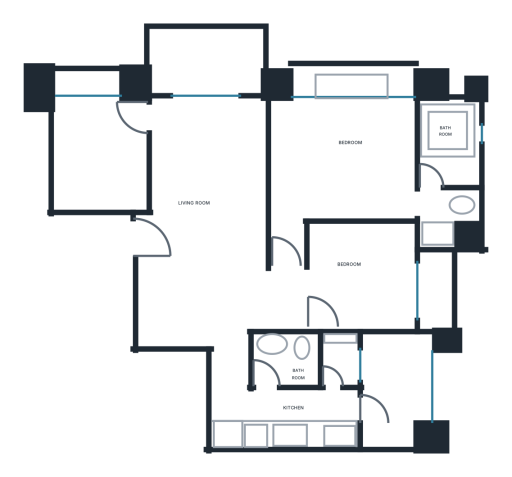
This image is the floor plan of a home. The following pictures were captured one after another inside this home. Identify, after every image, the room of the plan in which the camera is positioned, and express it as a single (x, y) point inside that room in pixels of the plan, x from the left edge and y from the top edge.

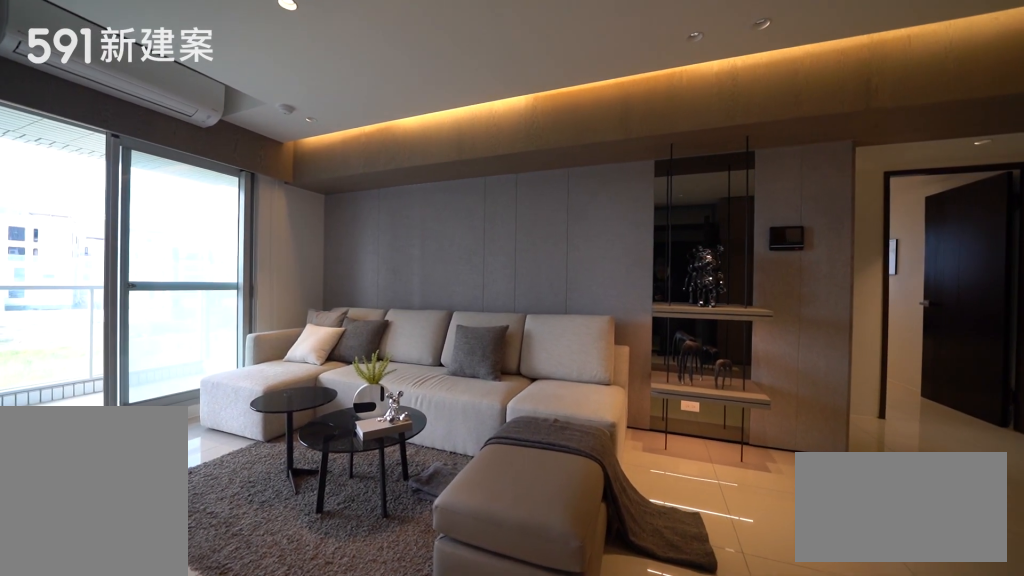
(206, 176)
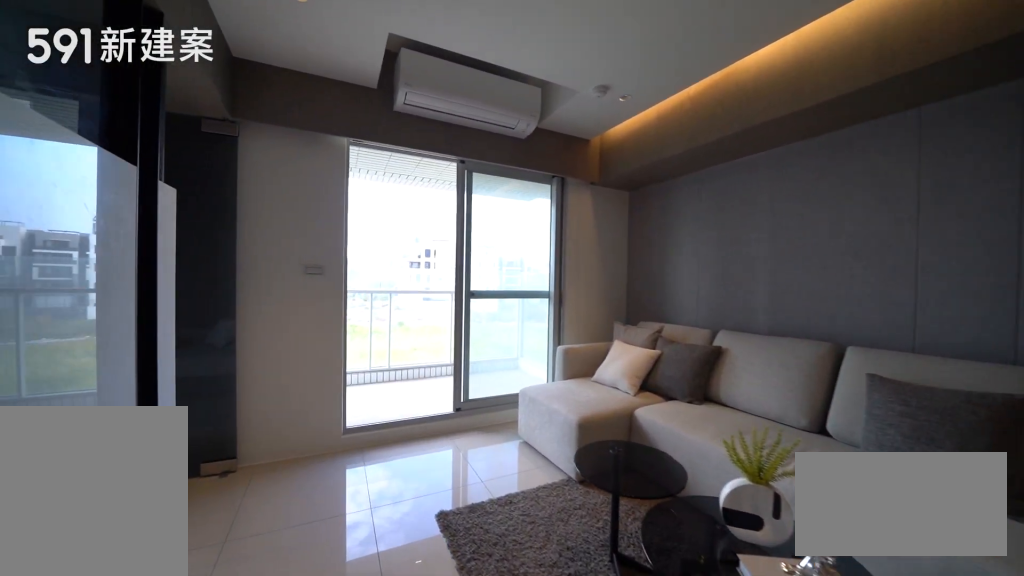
(206, 176)
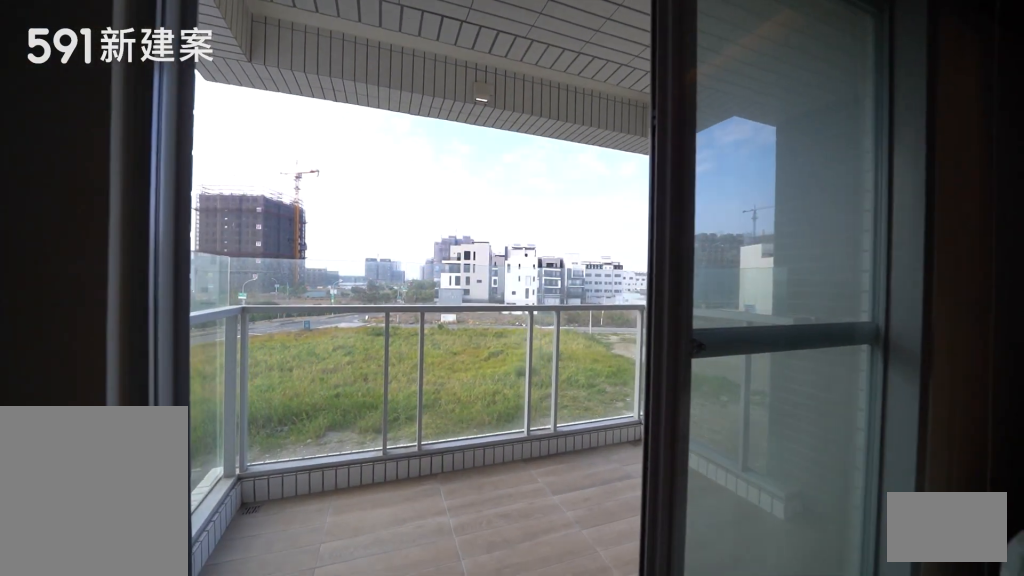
(203, 62)
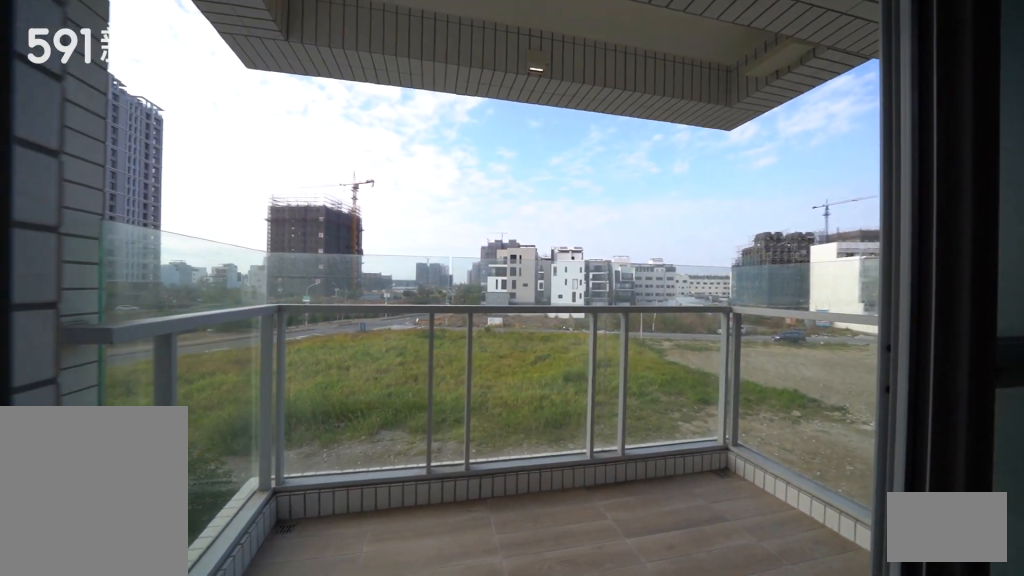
(203, 62)
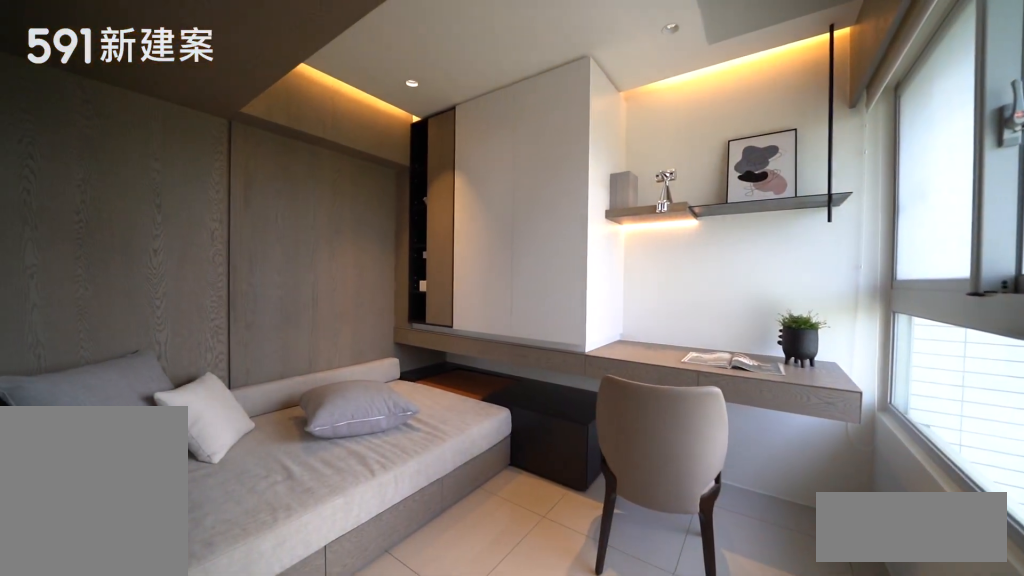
(96, 154)
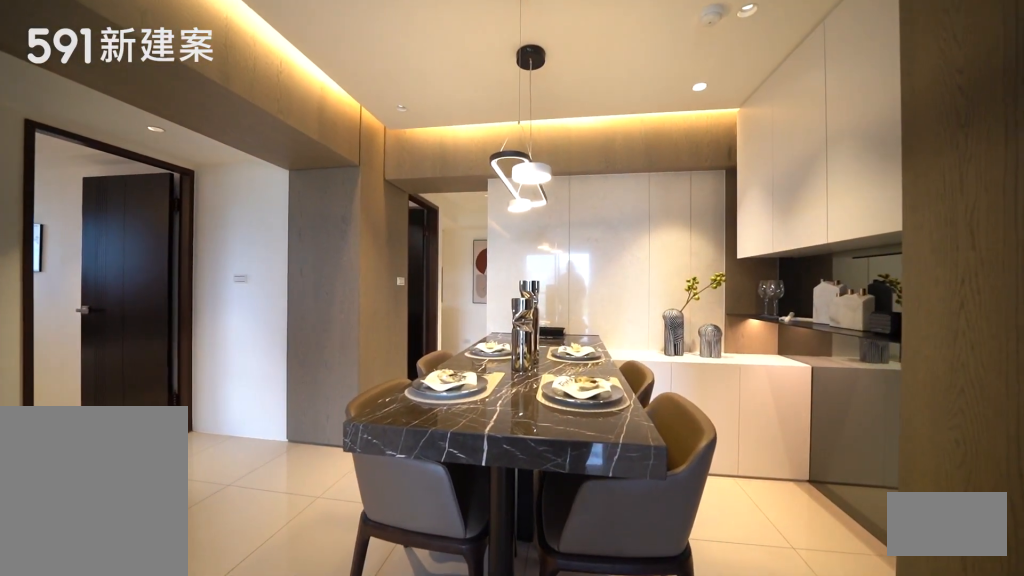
(189, 299)
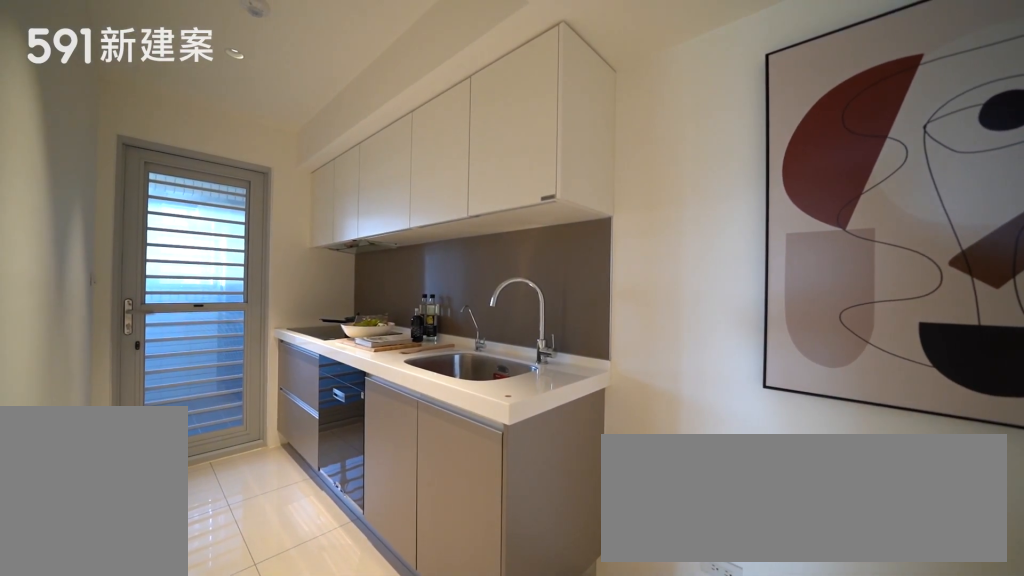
(286, 422)
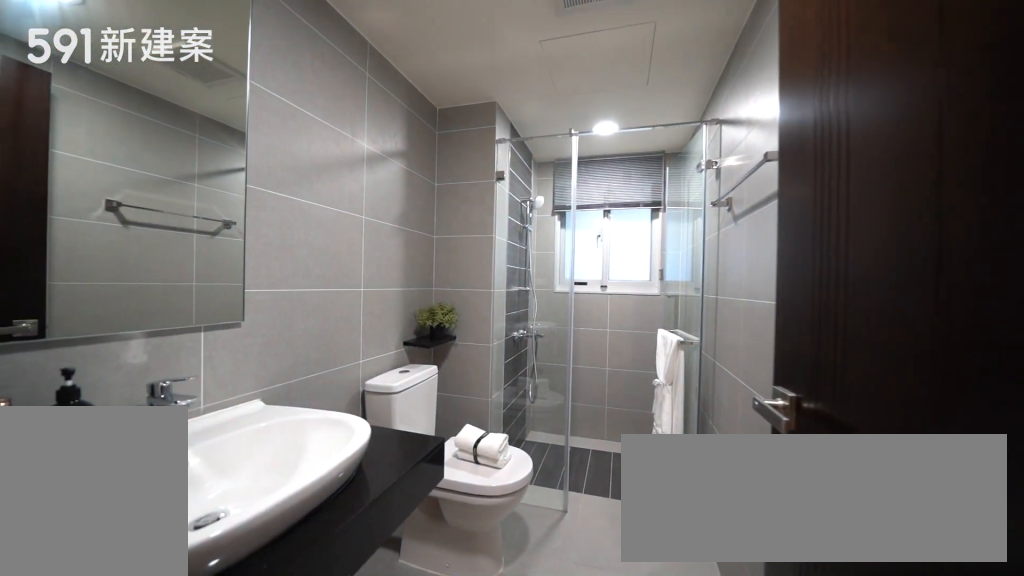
(303, 360)
